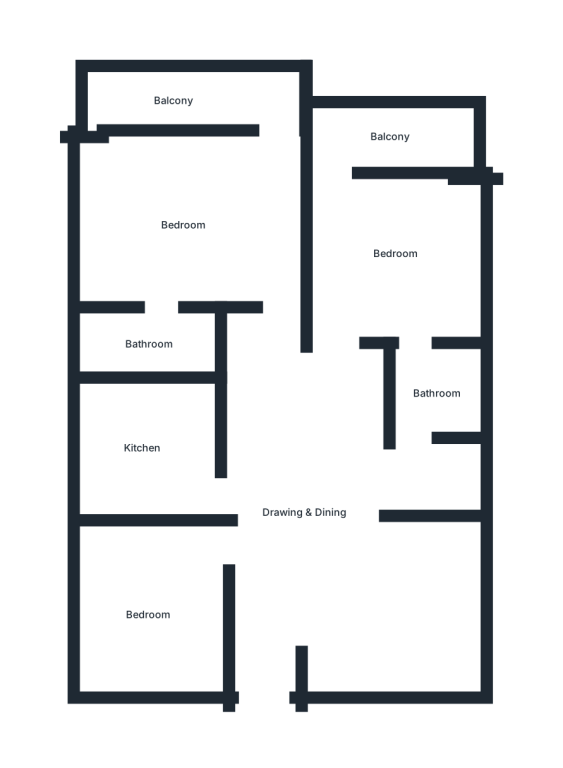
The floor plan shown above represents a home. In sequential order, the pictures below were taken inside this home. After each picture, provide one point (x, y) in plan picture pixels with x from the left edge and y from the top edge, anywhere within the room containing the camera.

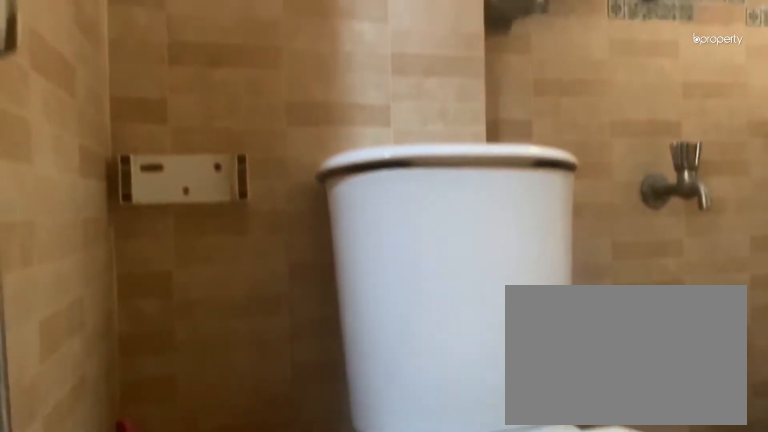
(436, 398)
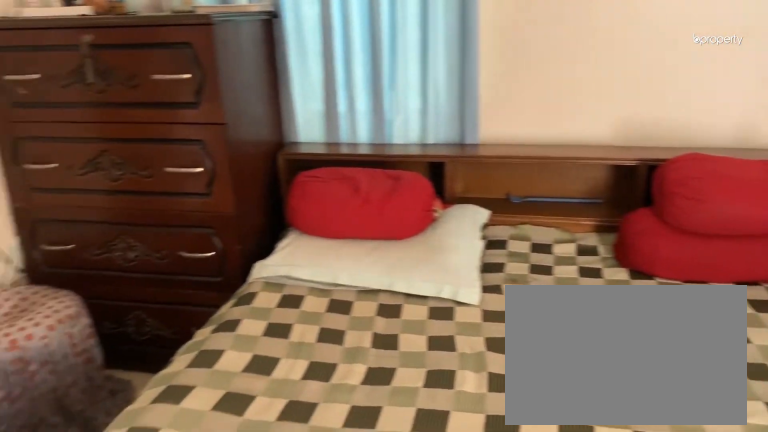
(189, 216)
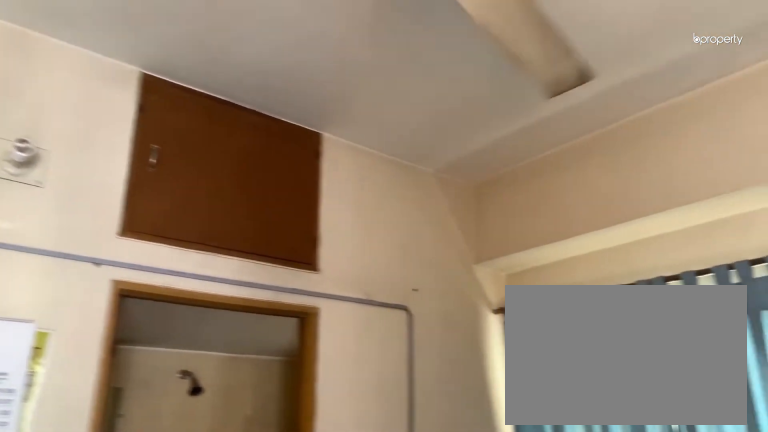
(189, 216)
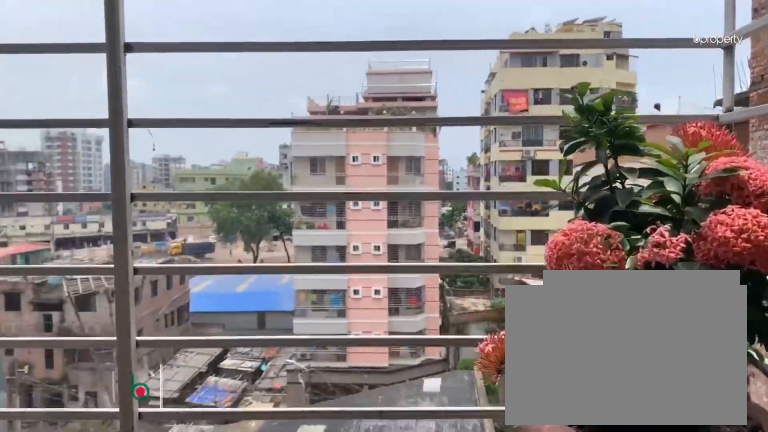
(209, 104)
